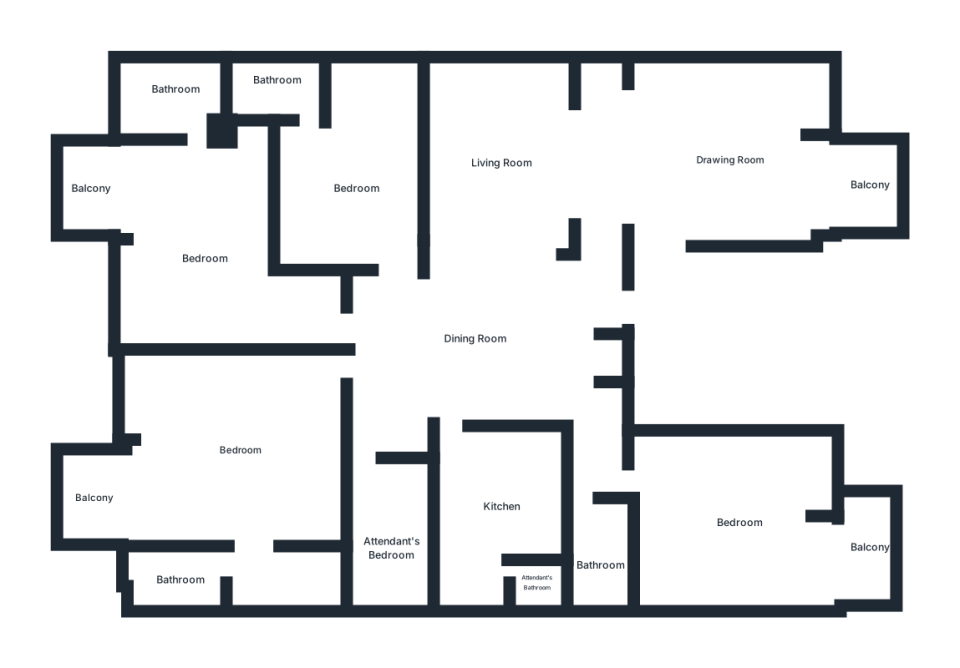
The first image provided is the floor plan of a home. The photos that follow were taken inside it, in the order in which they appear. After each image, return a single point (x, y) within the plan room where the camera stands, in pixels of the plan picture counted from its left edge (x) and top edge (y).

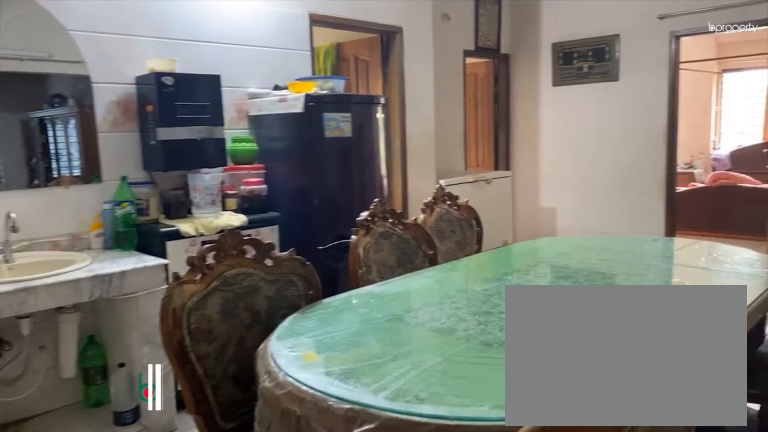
(474, 344)
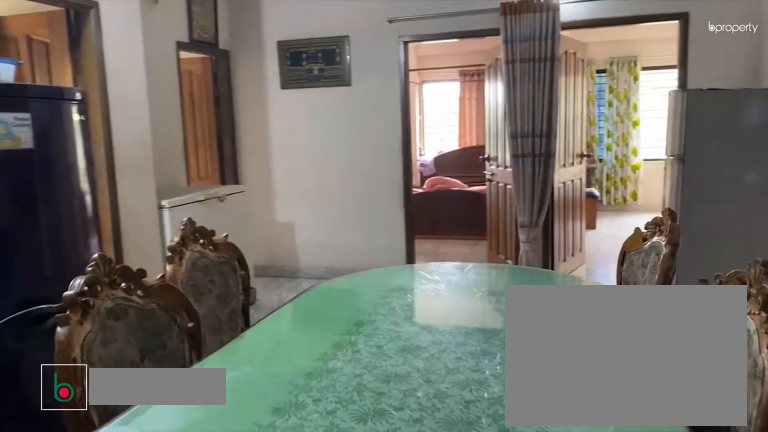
(474, 344)
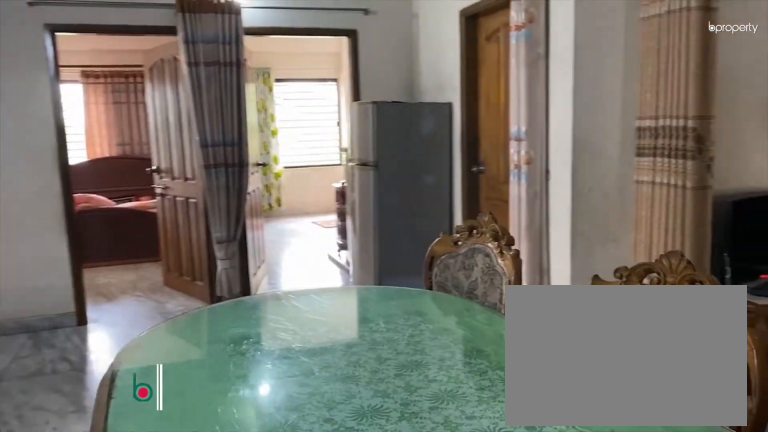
(474, 344)
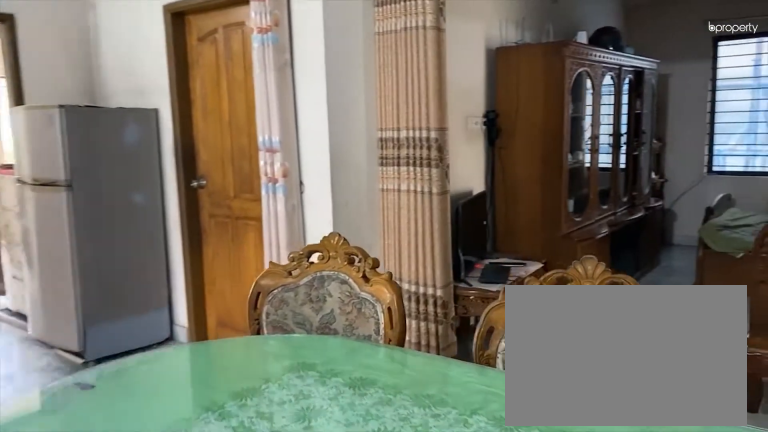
(474, 344)
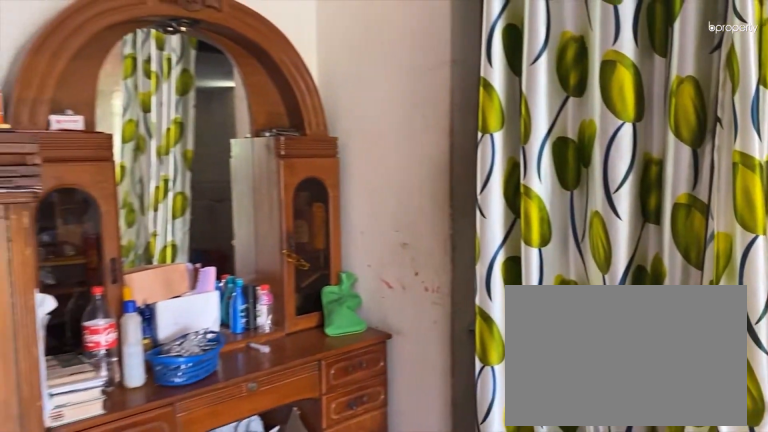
(241, 446)
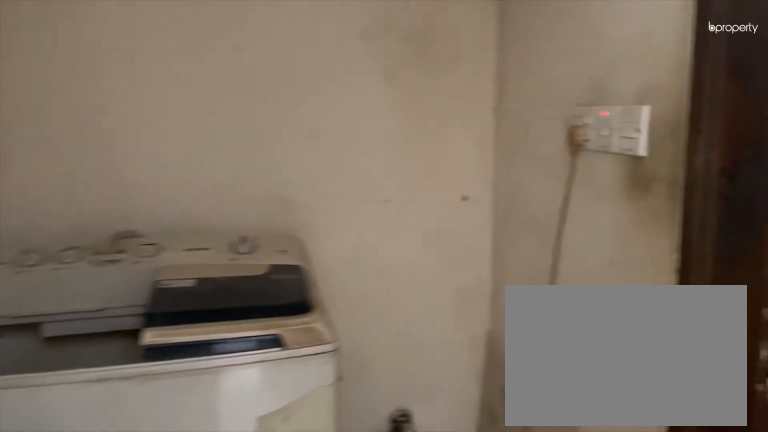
(242, 534)
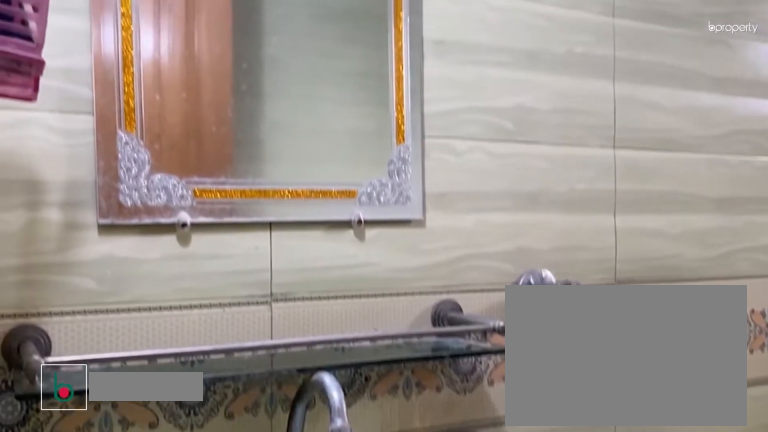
(601, 560)
